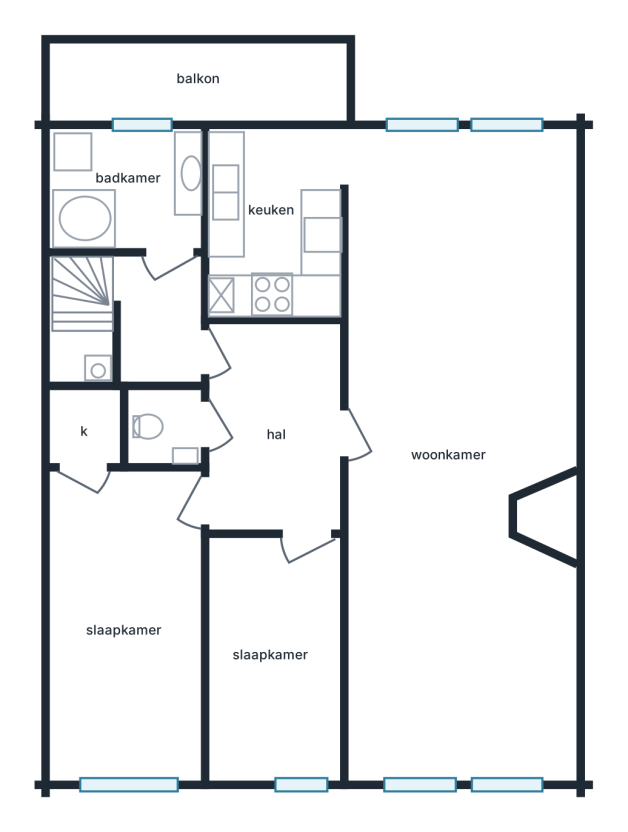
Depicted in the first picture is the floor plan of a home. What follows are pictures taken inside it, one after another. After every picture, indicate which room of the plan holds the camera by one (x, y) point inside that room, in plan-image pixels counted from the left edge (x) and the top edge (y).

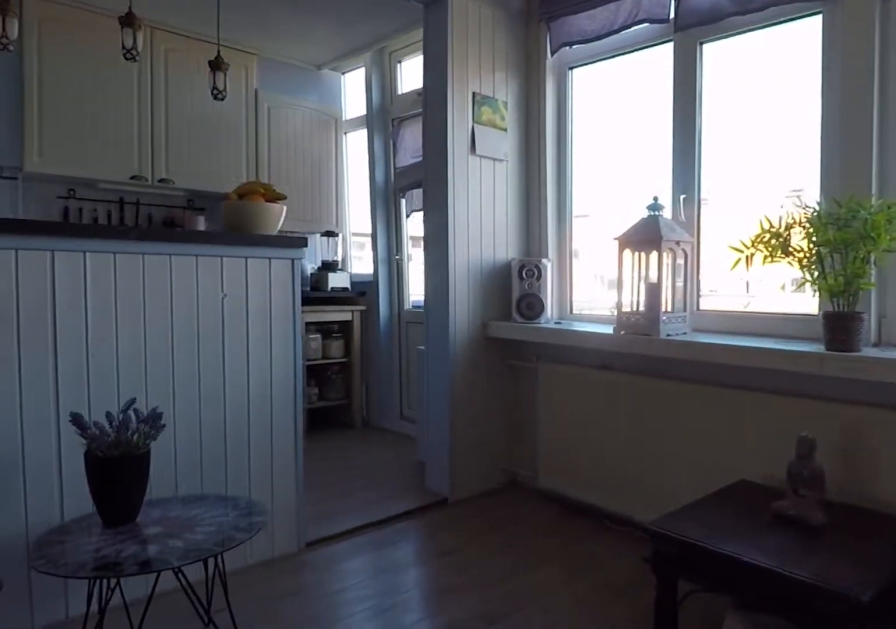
(455, 455)
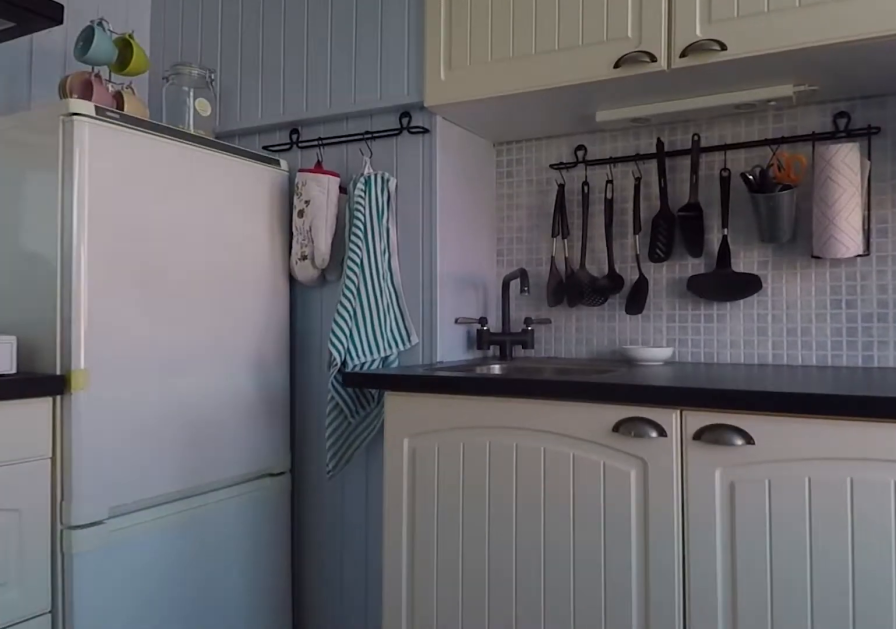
(275, 224)
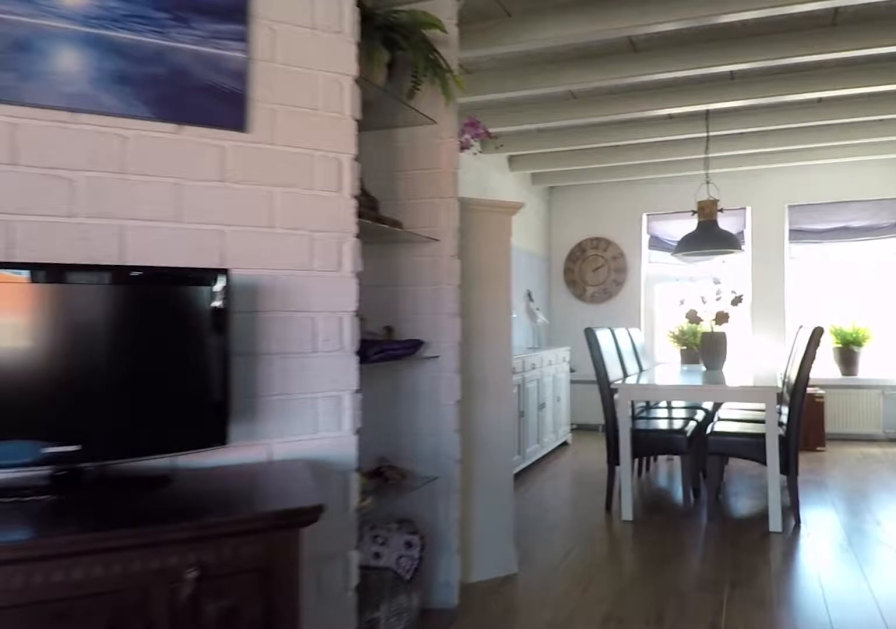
(458, 455)
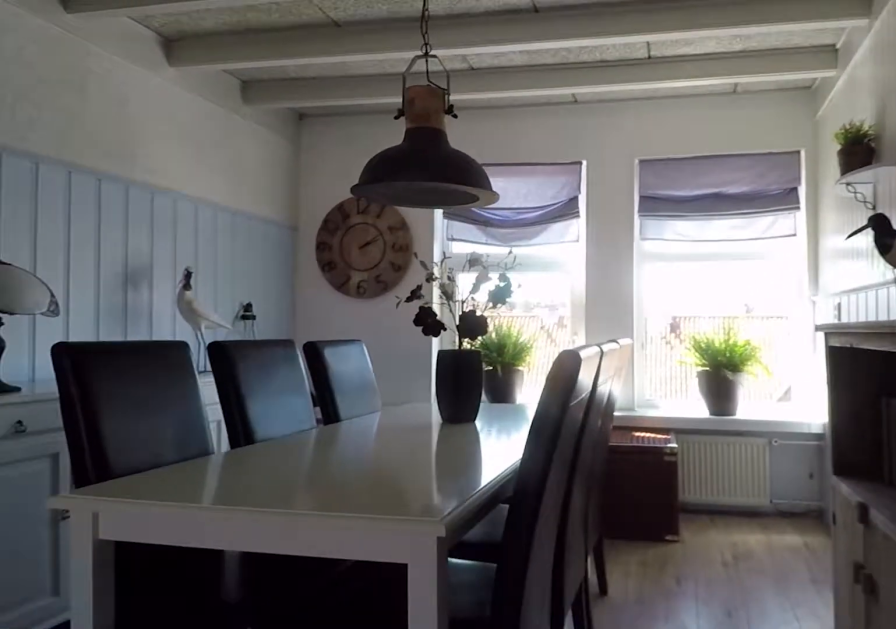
(458, 455)
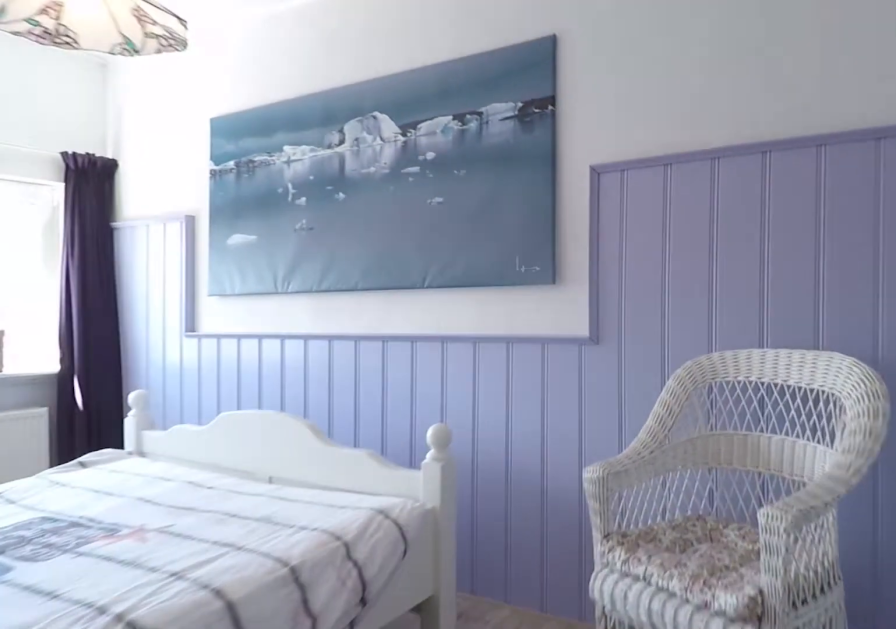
(127, 623)
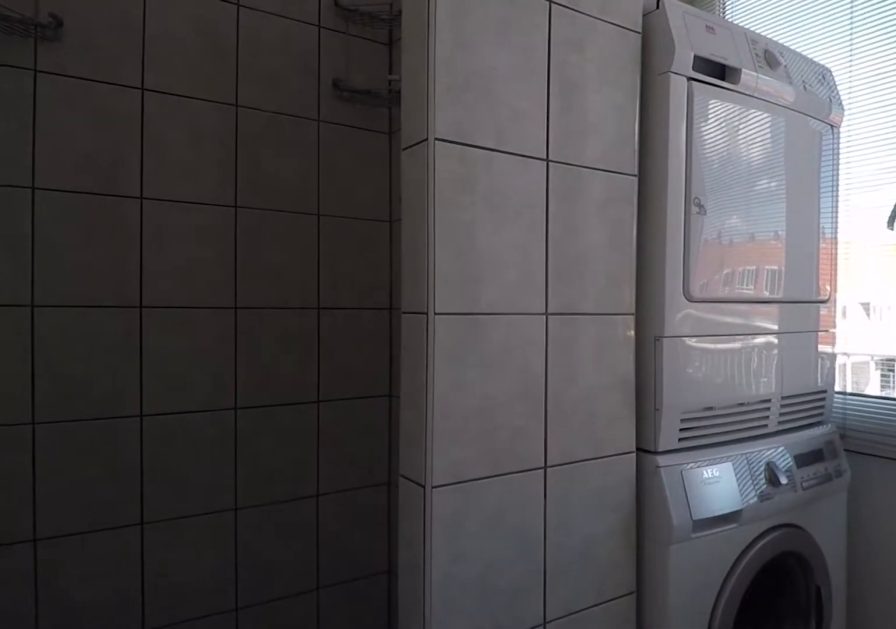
(127, 190)
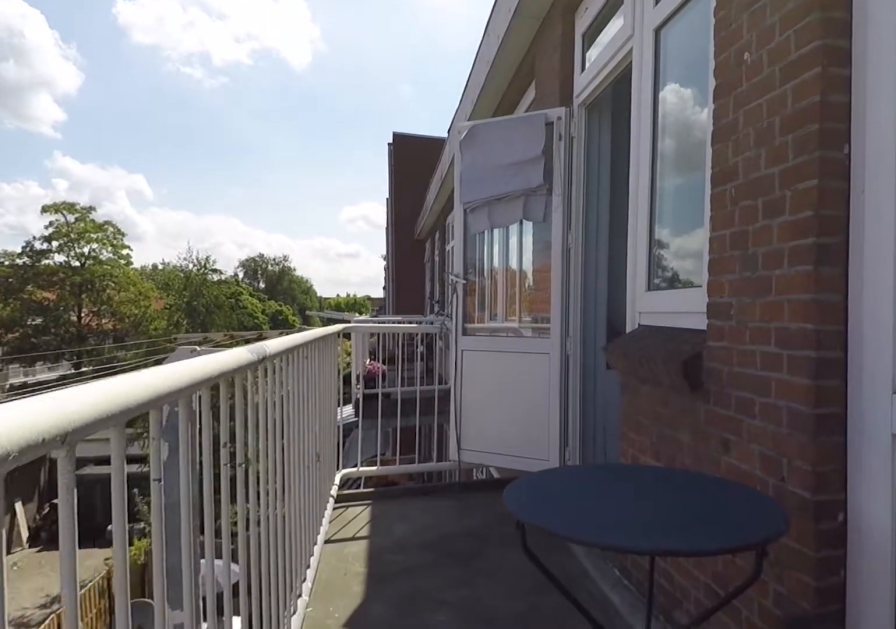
(202, 78)
